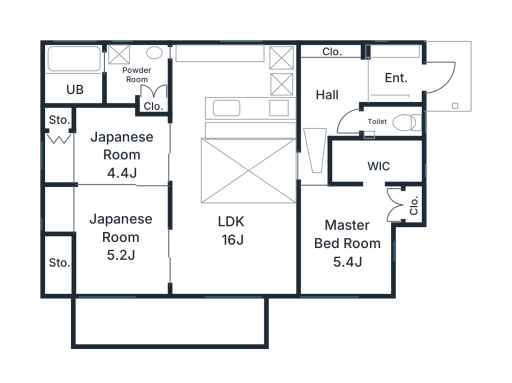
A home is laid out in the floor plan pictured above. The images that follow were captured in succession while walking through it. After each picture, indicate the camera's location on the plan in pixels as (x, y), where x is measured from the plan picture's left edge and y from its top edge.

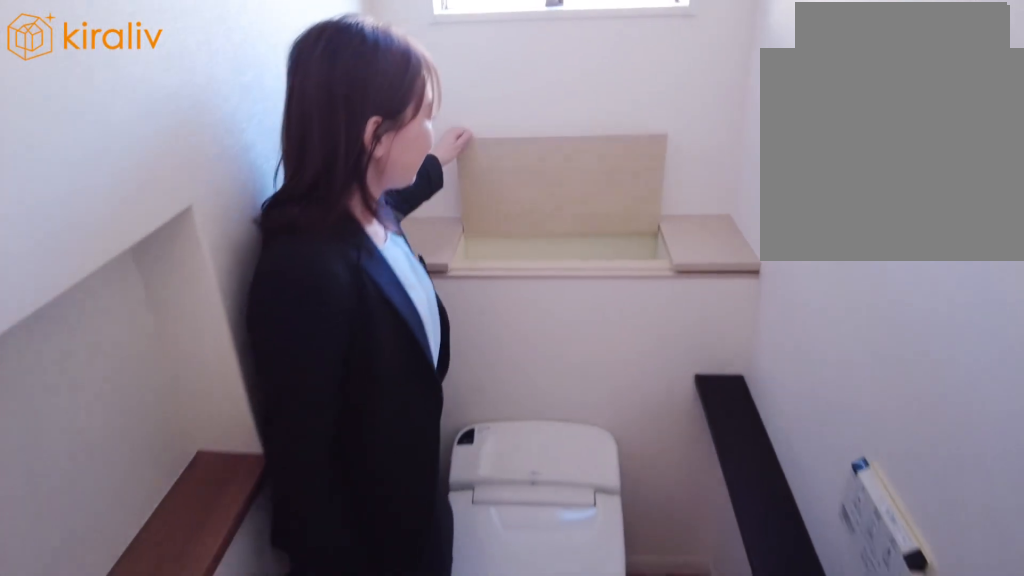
(360, 127)
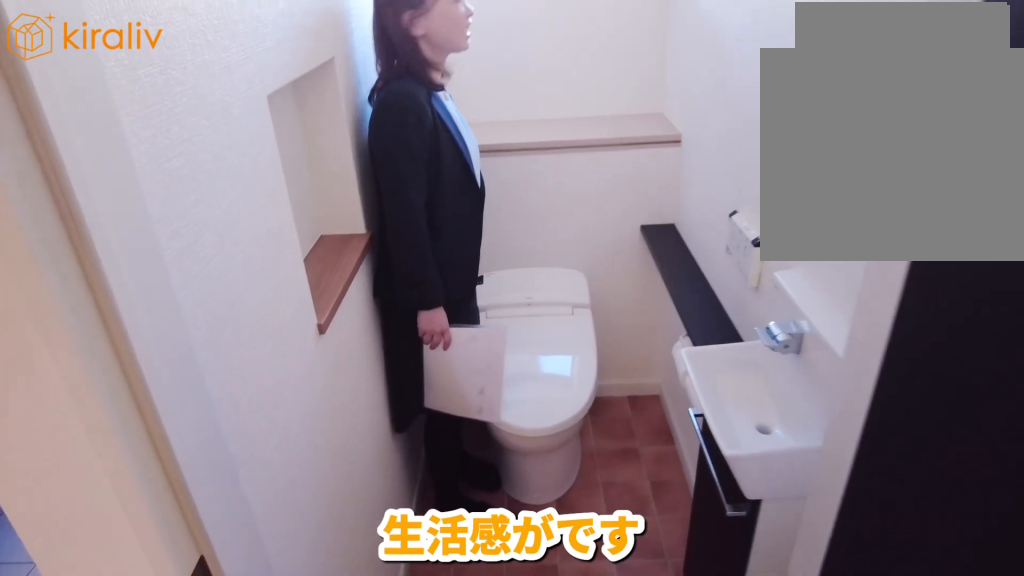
(356, 127)
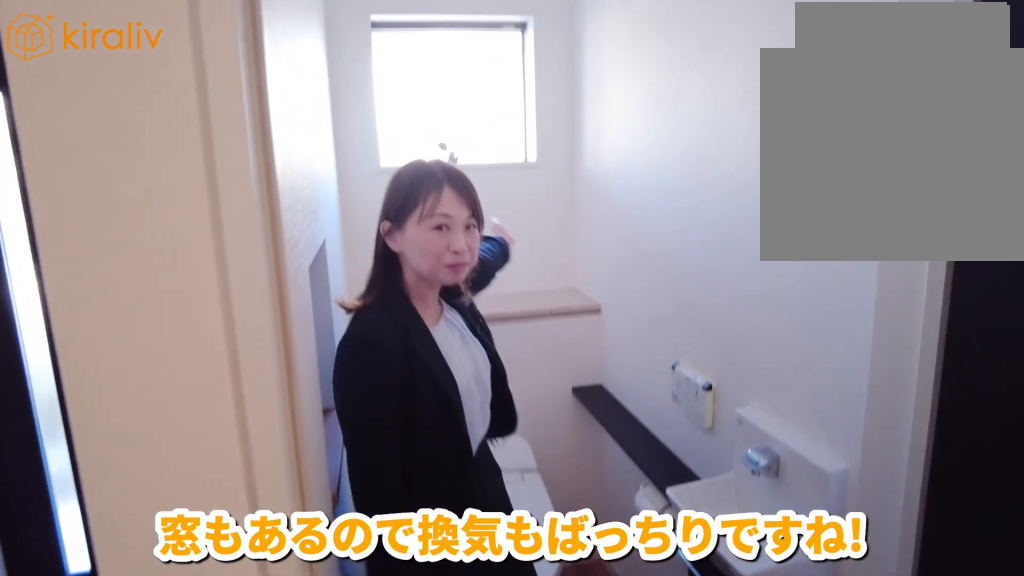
(353, 127)
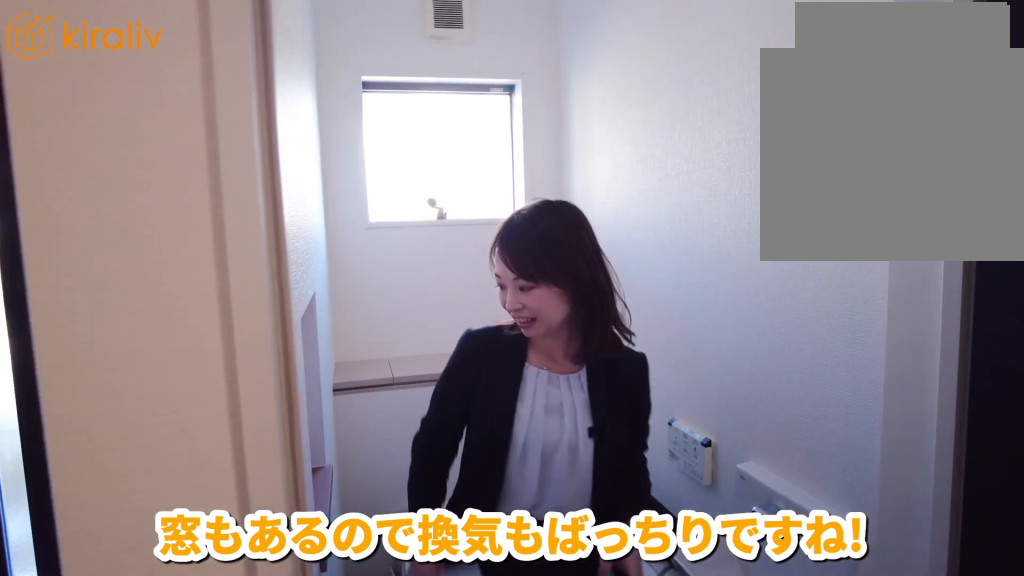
(352, 127)
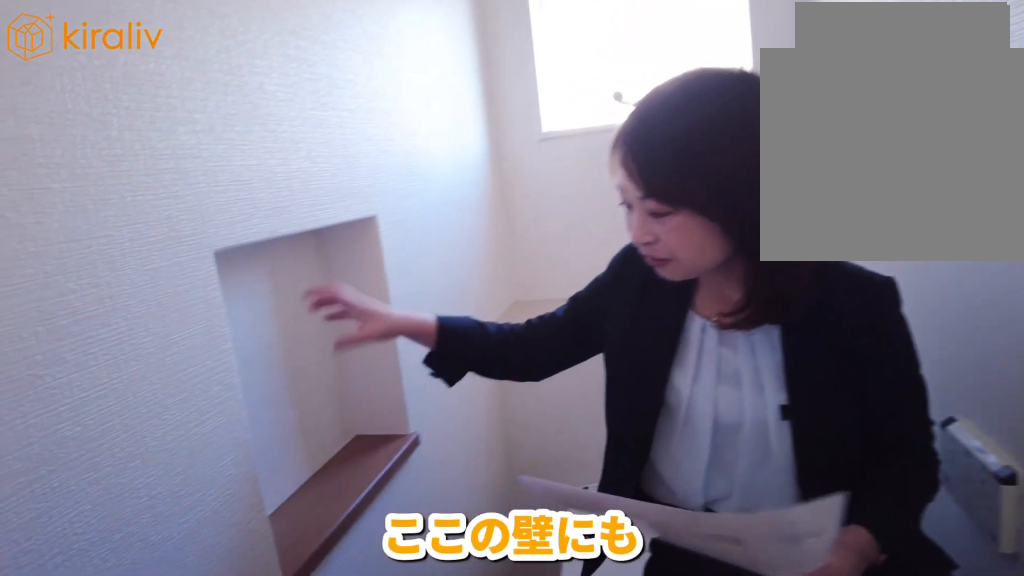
(349, 128)
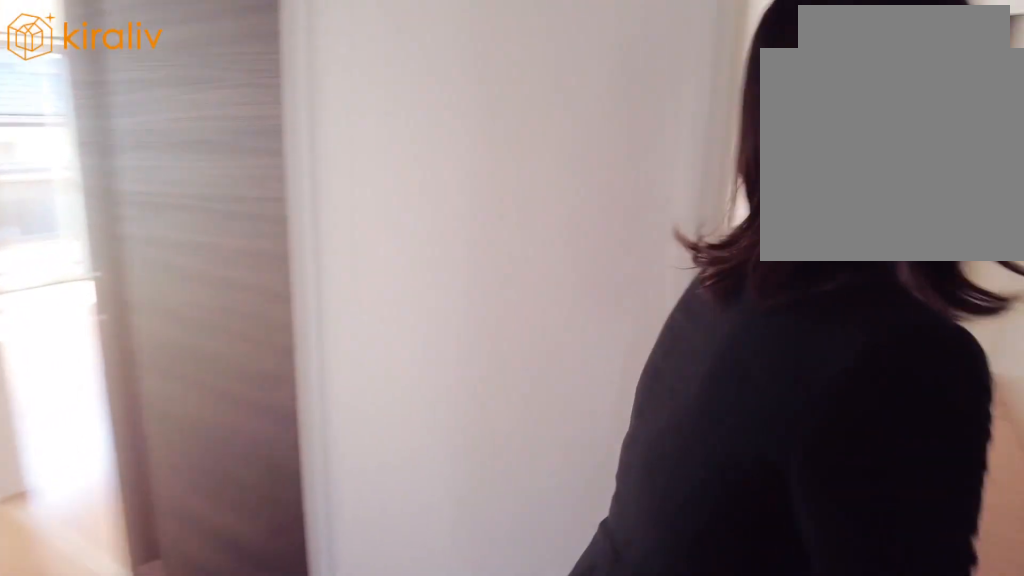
(324, 91)
